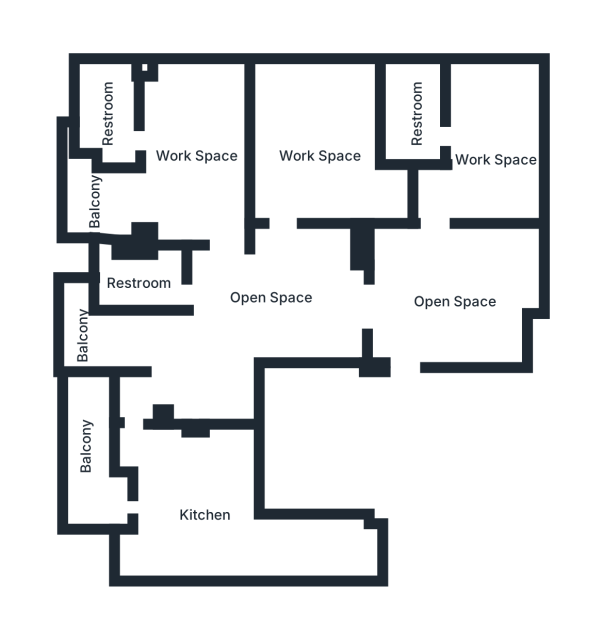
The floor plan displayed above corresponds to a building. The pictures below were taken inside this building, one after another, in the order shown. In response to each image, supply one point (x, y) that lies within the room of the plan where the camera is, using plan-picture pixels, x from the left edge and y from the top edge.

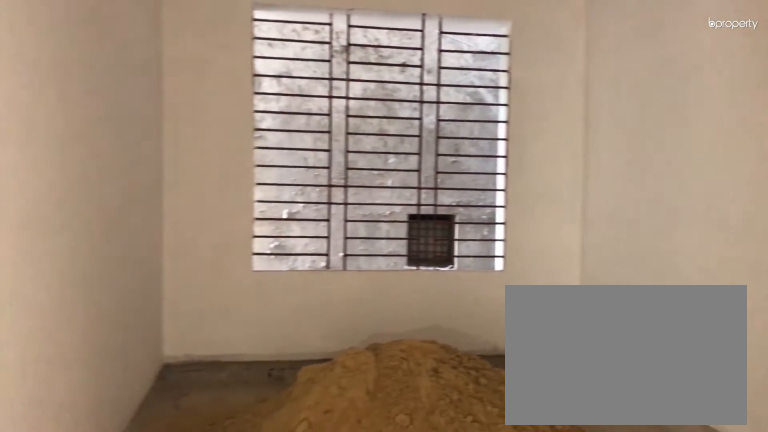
(333, 162)
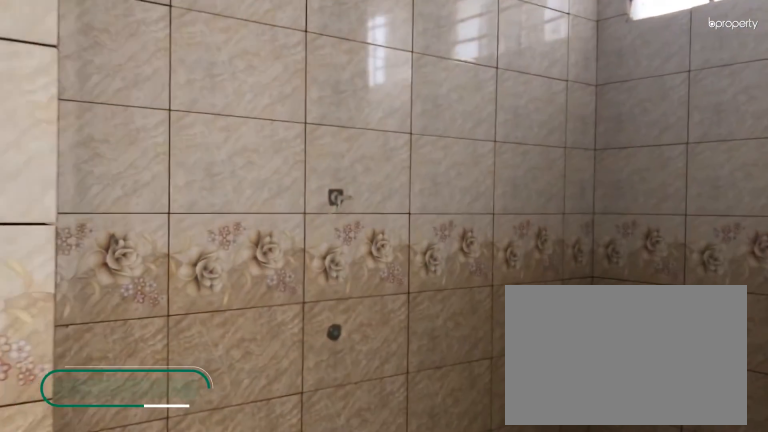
(108, 114)
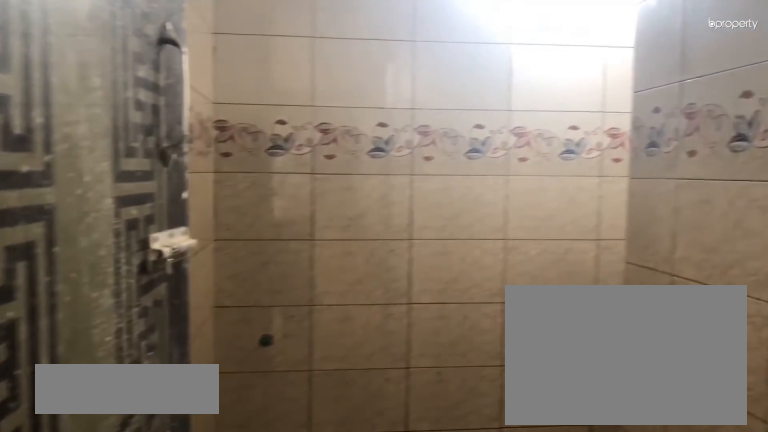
(137, 286)
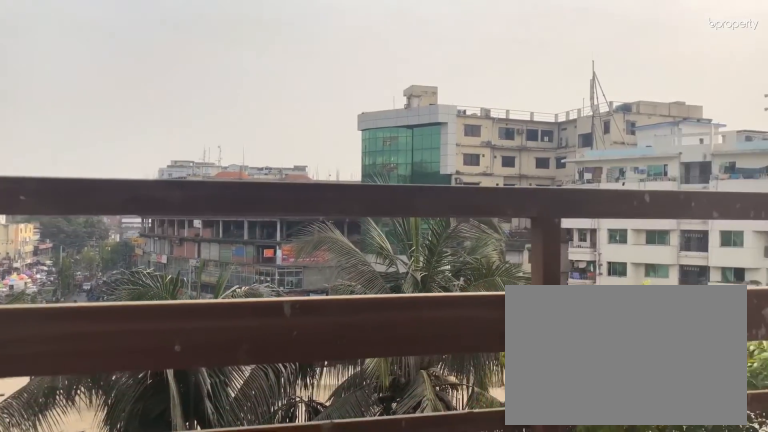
(99, 337)
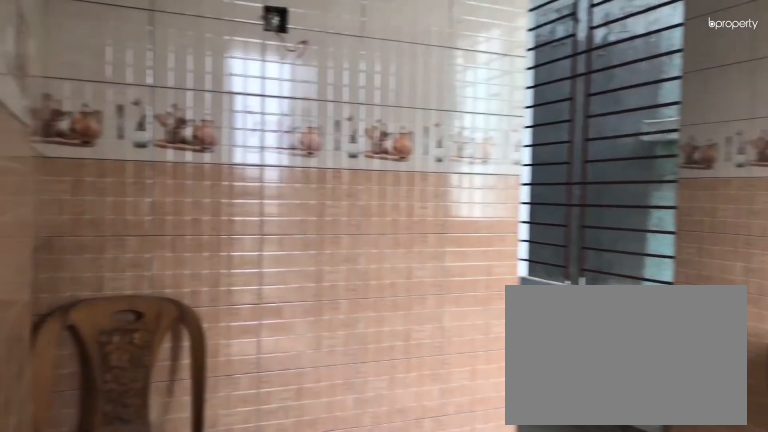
(209, 517)
